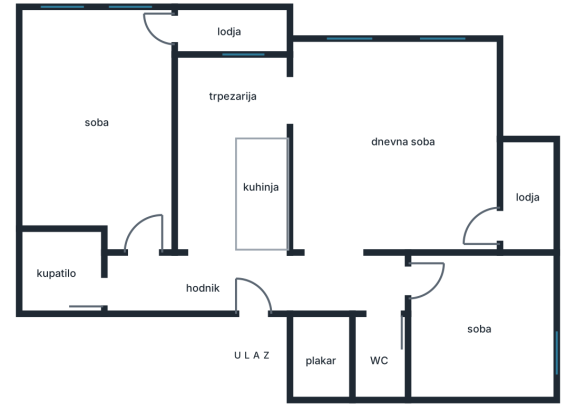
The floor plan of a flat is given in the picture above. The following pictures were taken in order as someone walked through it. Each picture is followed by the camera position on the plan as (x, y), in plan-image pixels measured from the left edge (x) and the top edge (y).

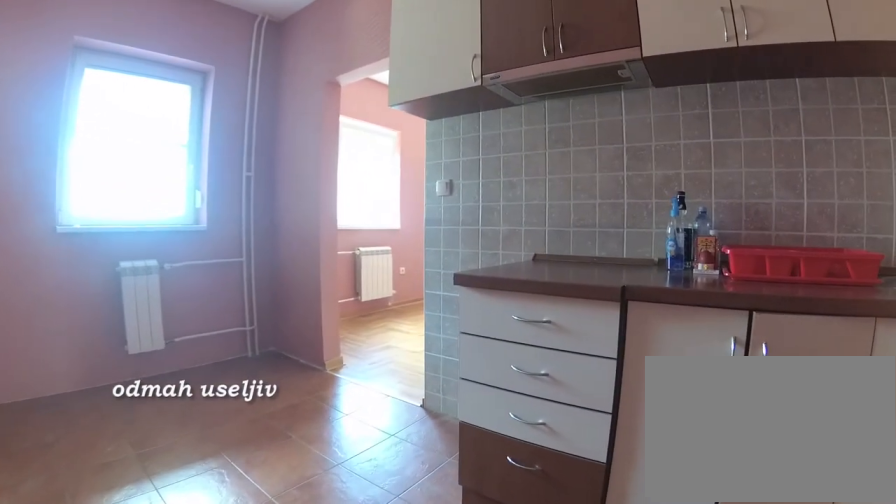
(199, 216)
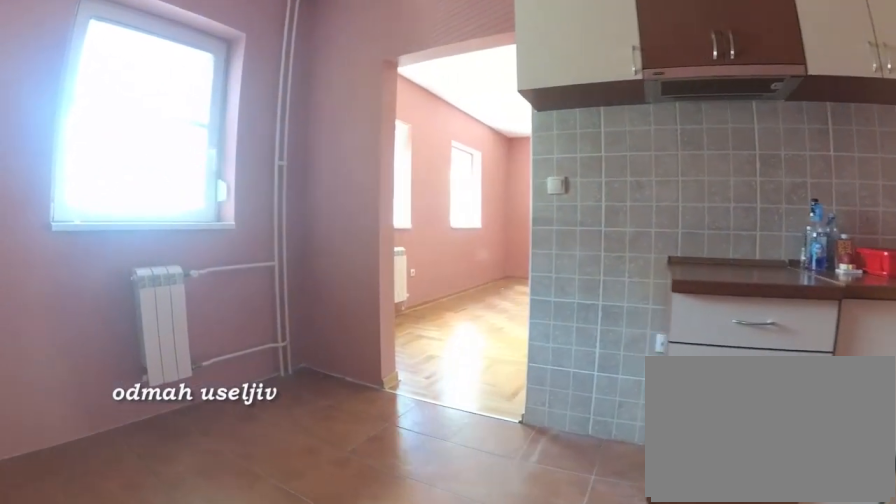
(192, 181)
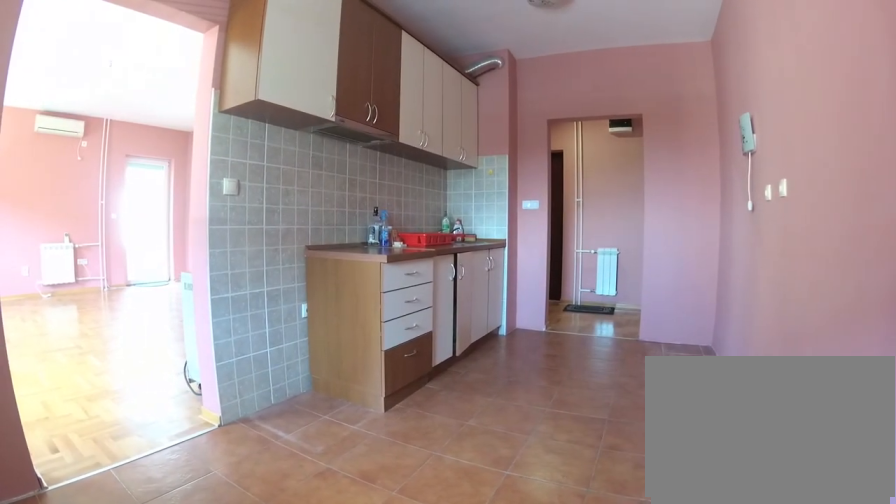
(196, 76)
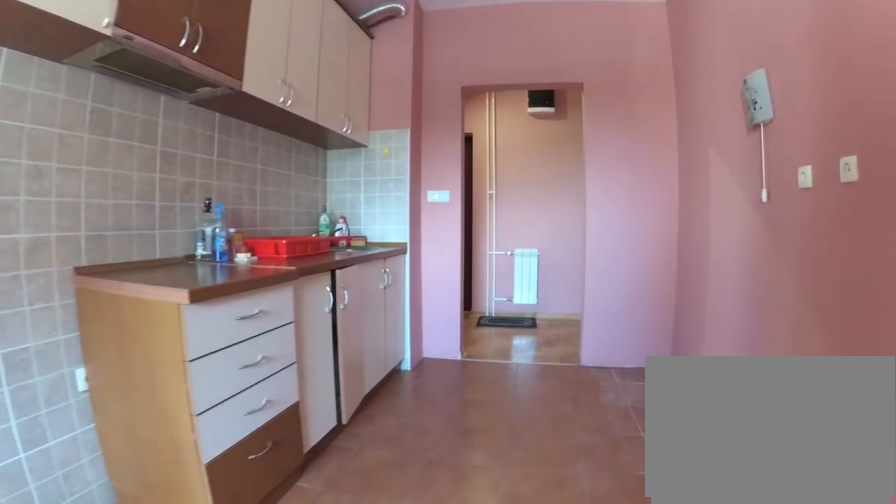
(205, 128)
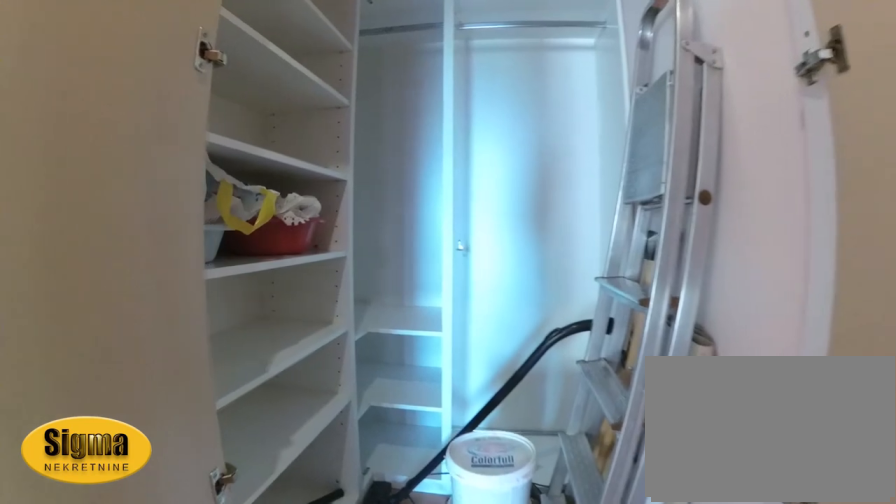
(331, 277)
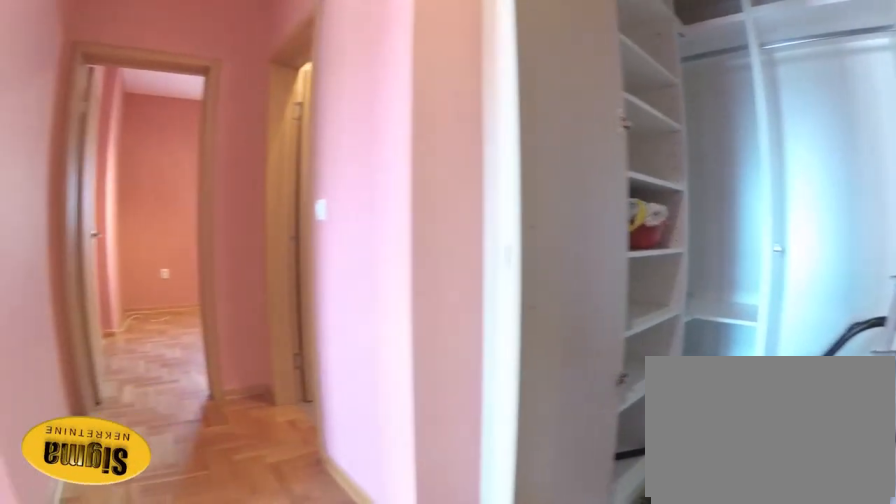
(301, 291)
